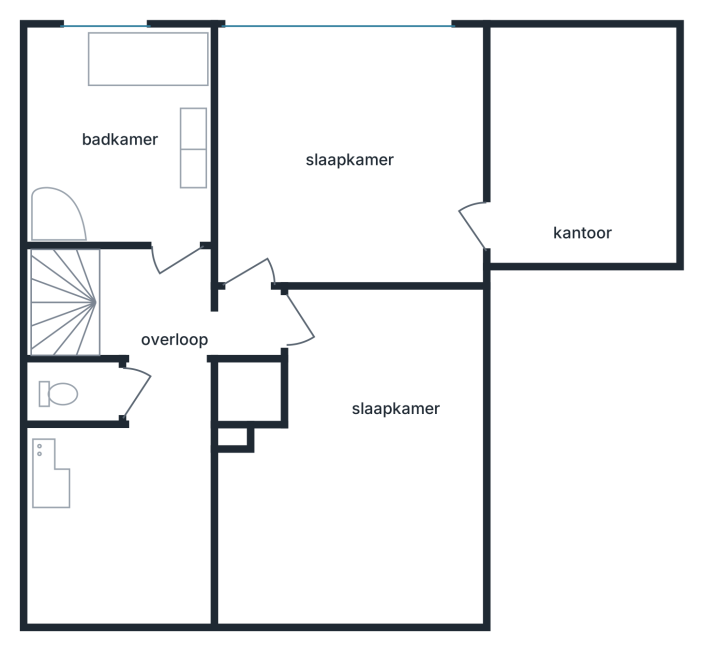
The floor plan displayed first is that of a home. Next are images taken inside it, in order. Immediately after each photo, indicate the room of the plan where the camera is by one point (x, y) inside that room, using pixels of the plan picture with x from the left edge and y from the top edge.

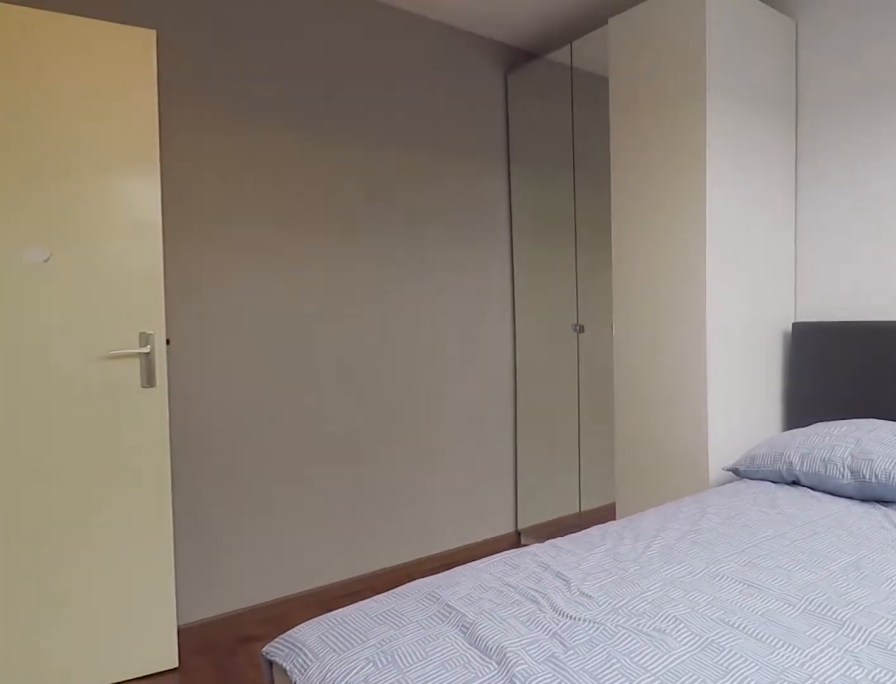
(369, 412)
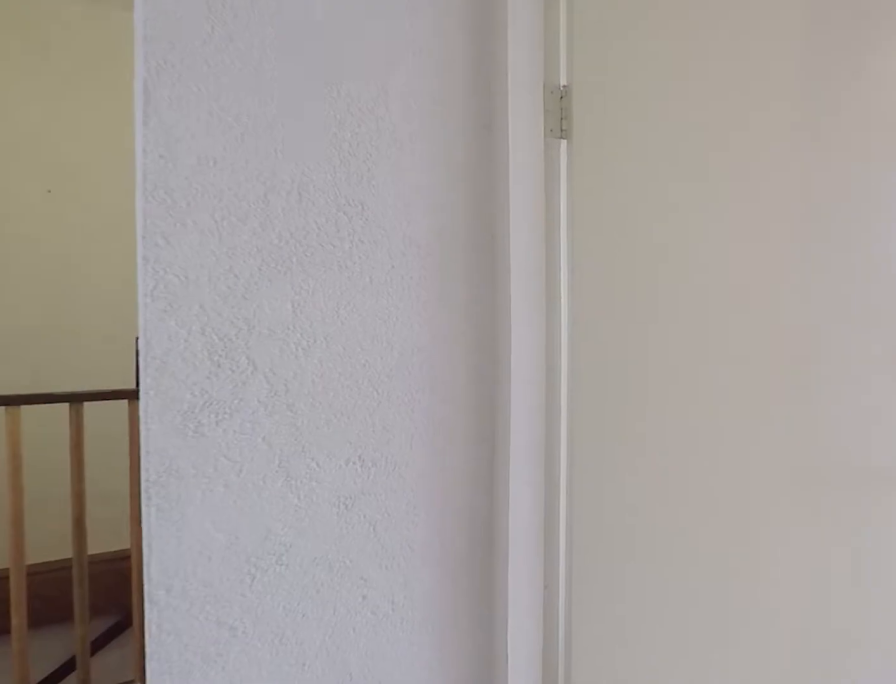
(154, 390)
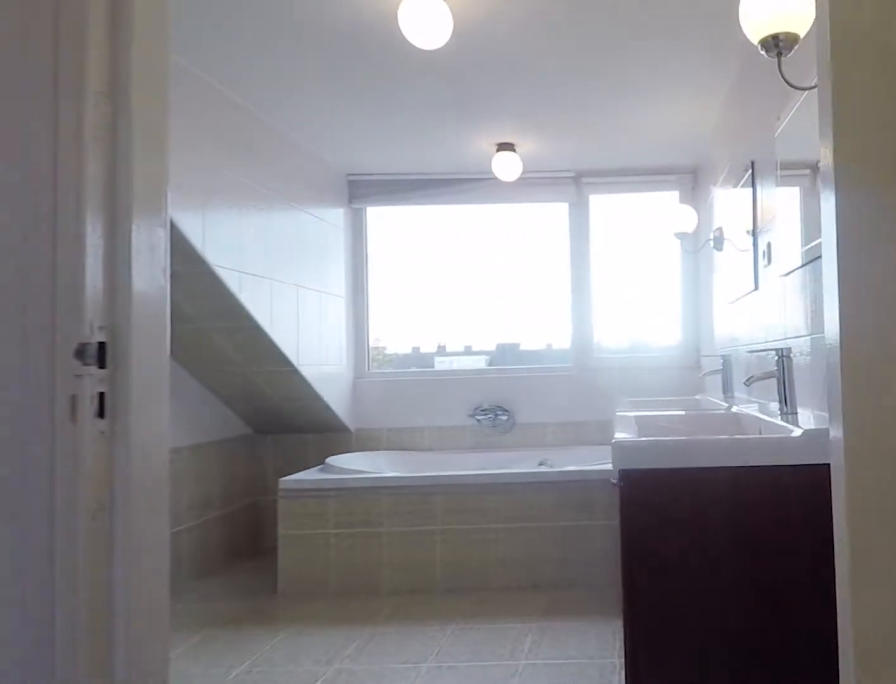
(154, 390)
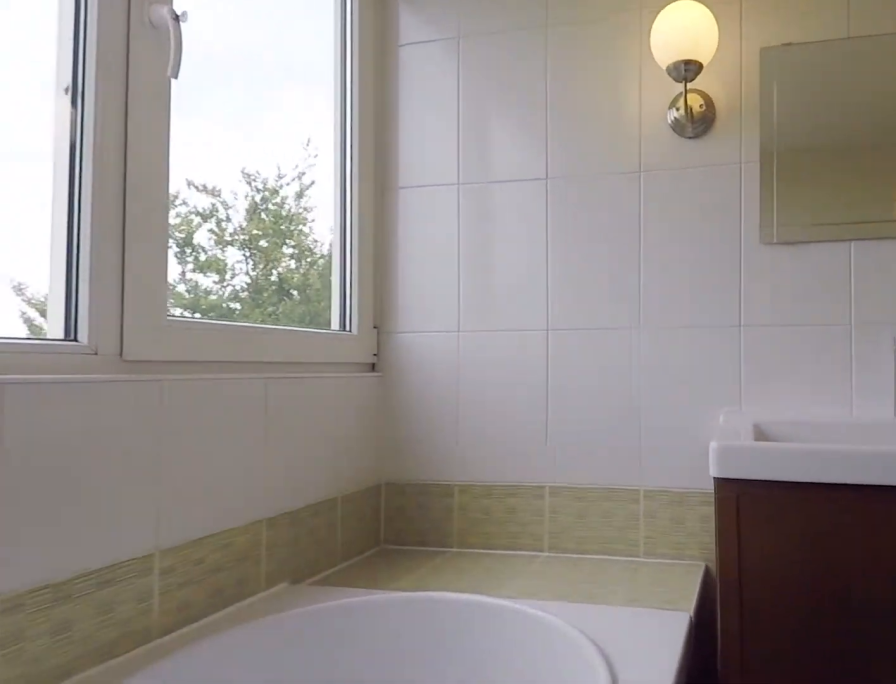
(126, 139)
